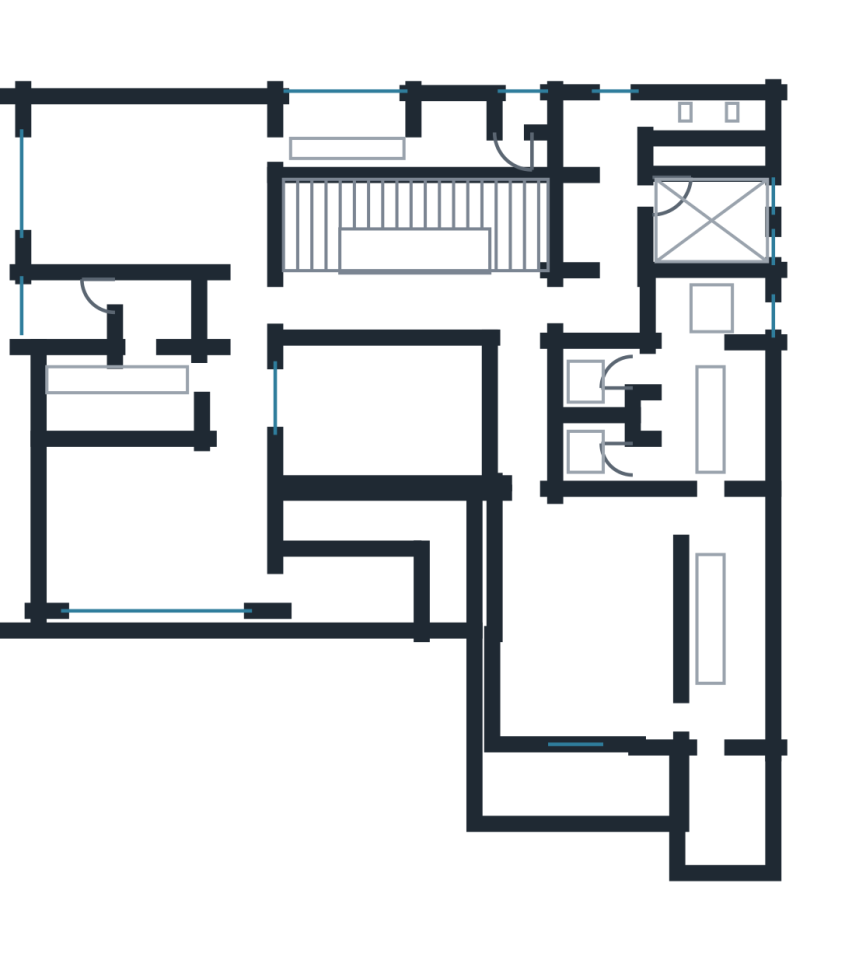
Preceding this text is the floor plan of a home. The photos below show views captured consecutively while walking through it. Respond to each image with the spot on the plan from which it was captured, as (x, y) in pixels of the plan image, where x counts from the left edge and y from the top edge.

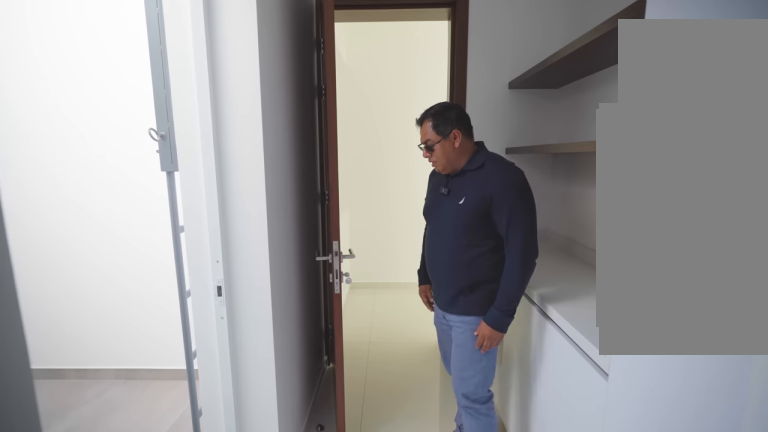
(613, 181)
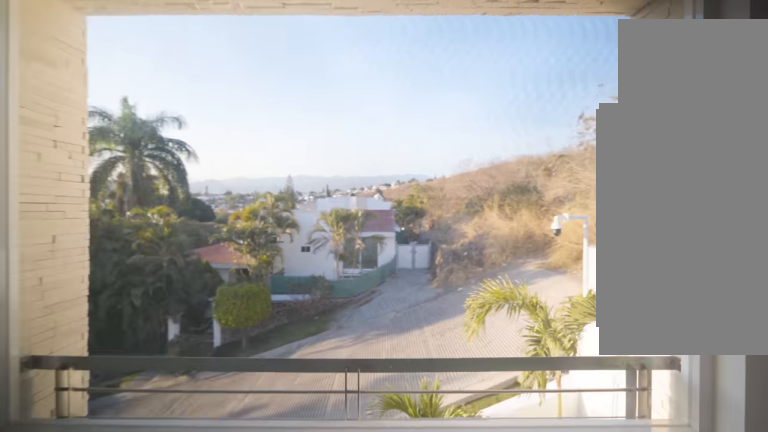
(134, 205)
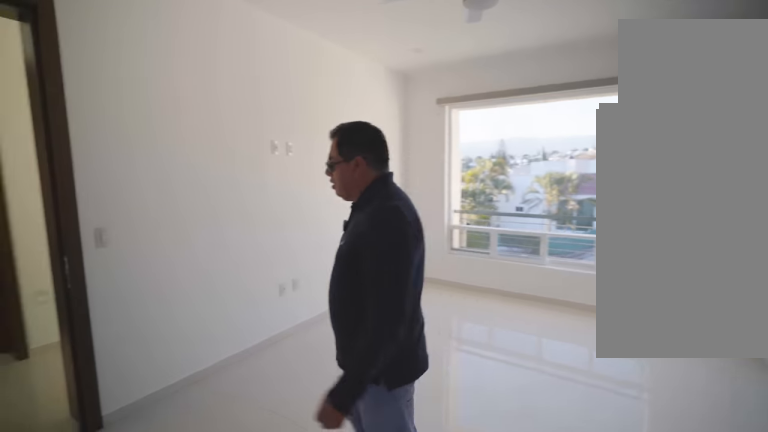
(237, 187)
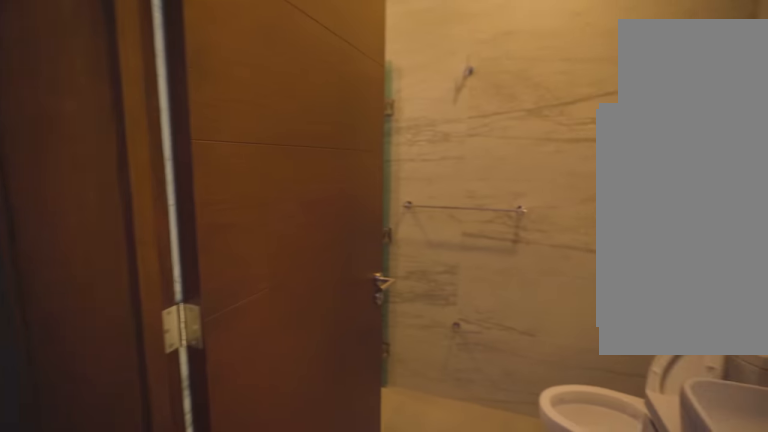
(140, 382)
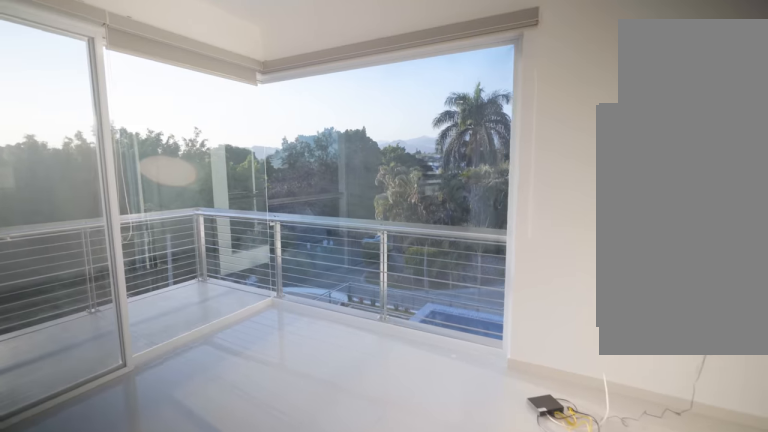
(559, 654)
